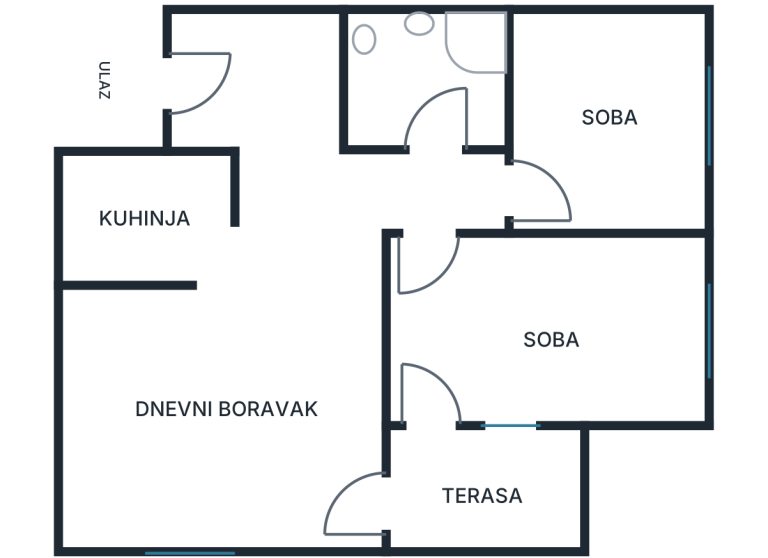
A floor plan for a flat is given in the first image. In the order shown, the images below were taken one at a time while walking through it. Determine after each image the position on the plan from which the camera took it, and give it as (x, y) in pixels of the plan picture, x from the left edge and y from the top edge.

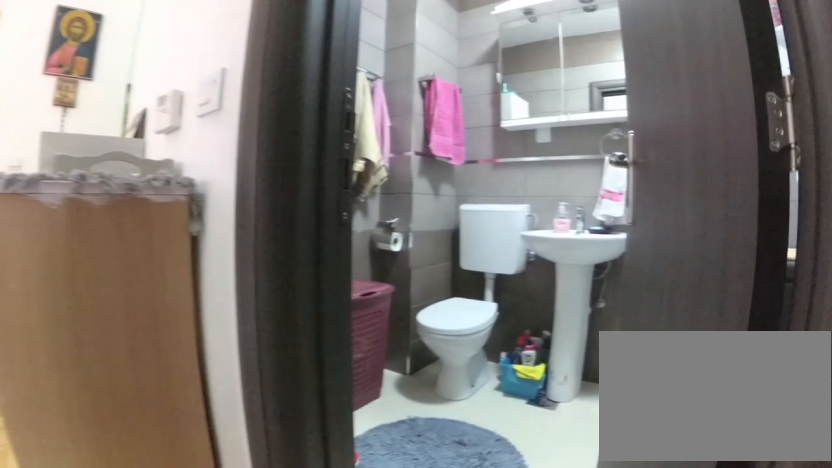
(475, 198)
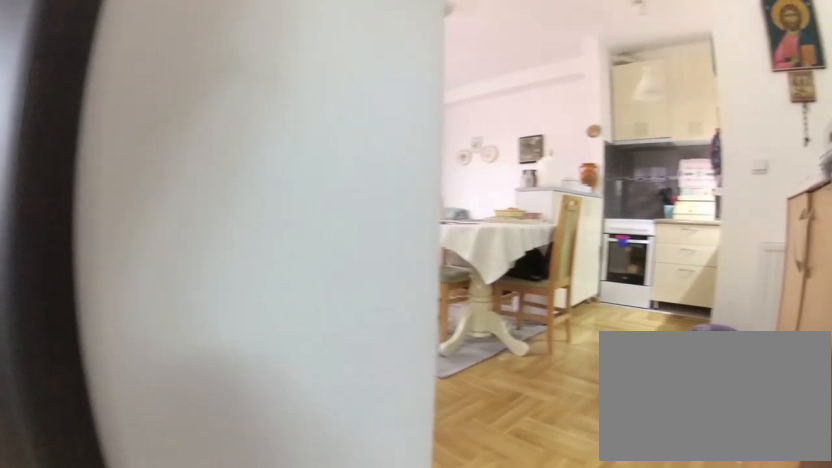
(452, 177)
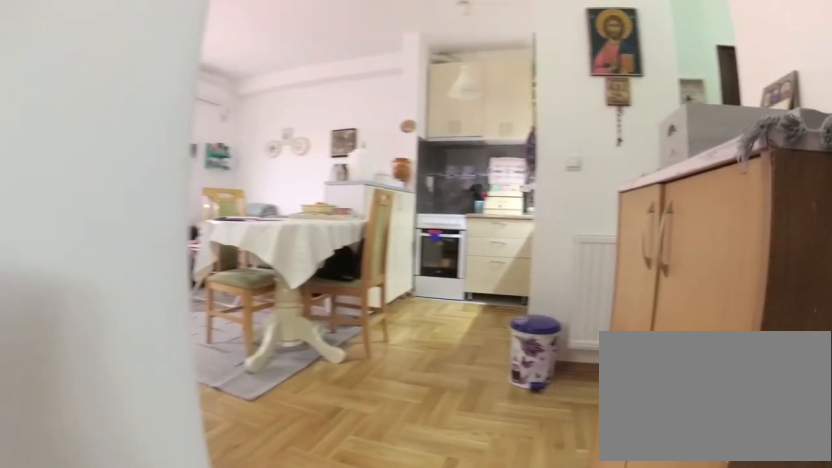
(446, 187)
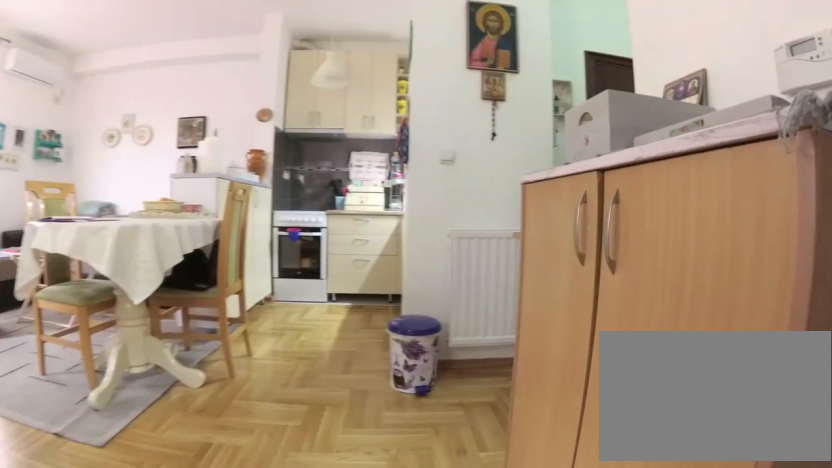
(427, 195)
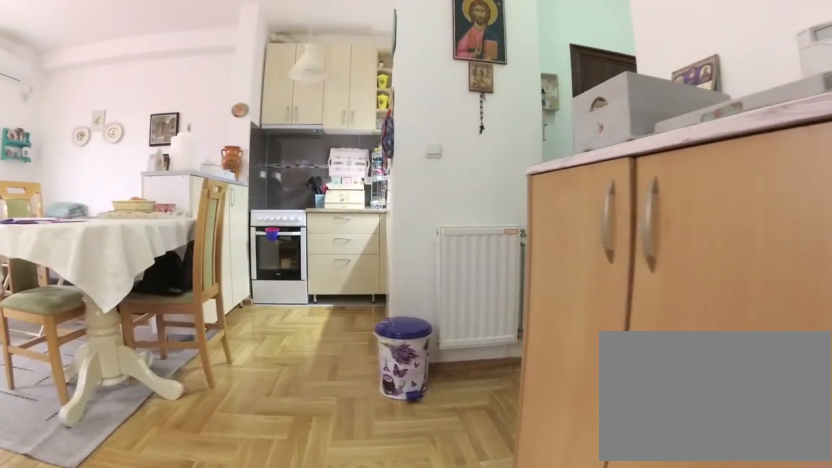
(414, 194)
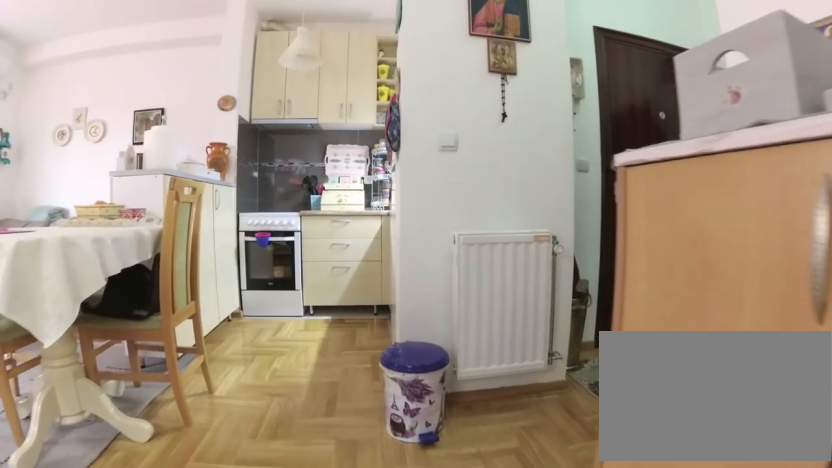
(388, 197)
